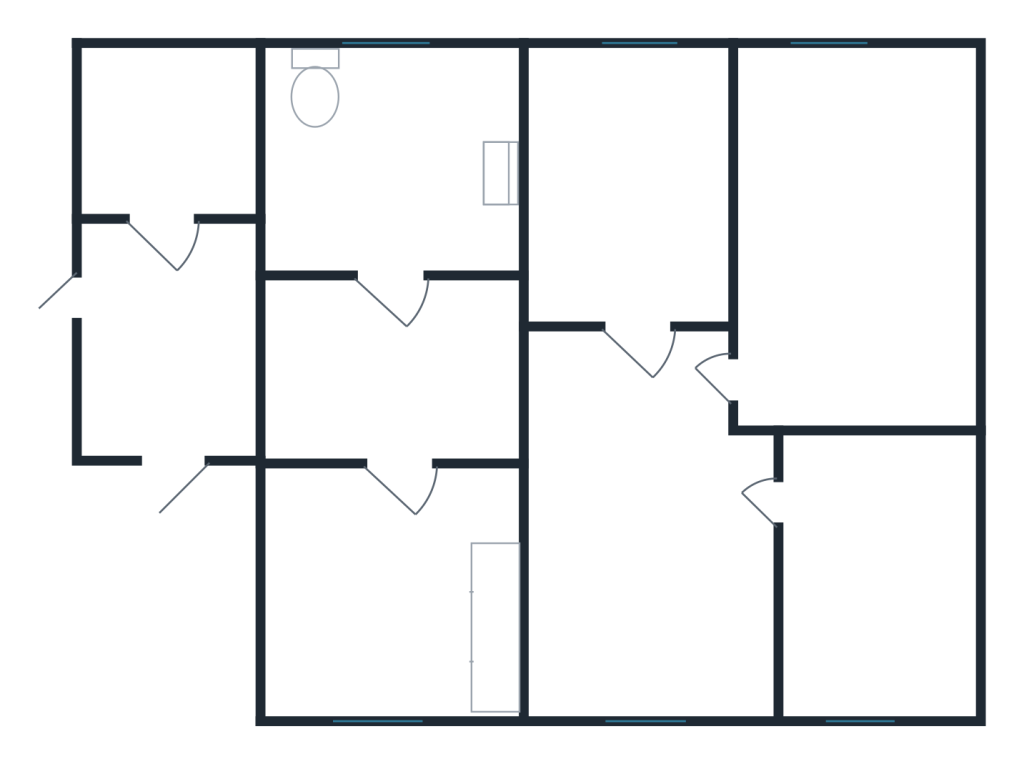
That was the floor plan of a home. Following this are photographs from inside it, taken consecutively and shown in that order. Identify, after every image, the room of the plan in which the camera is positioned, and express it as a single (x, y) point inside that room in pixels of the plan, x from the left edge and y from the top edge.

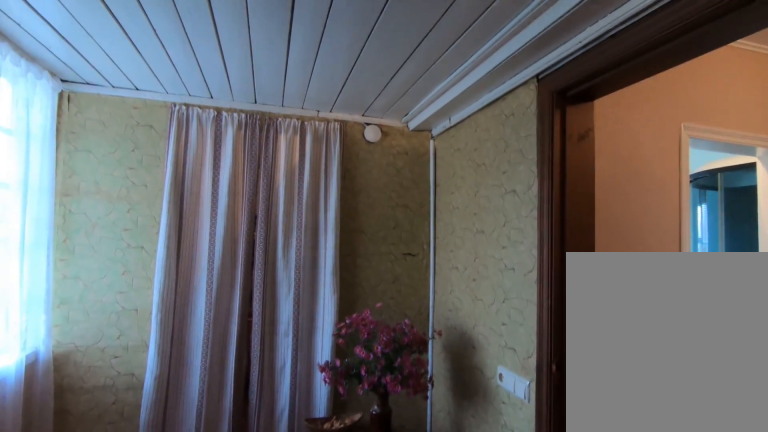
(167, 409)
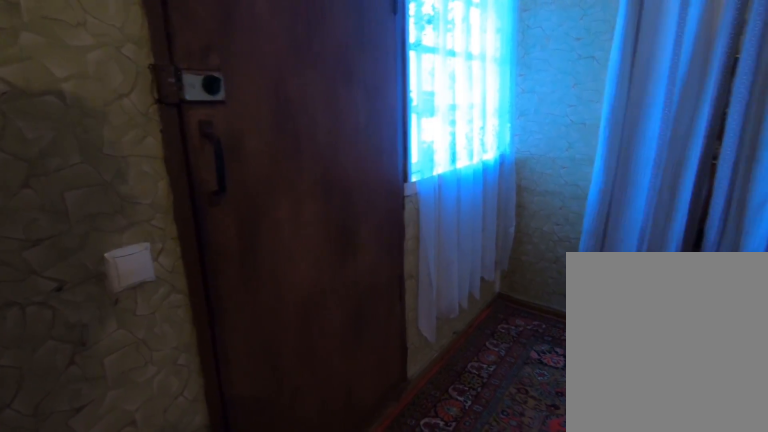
(167, 409)
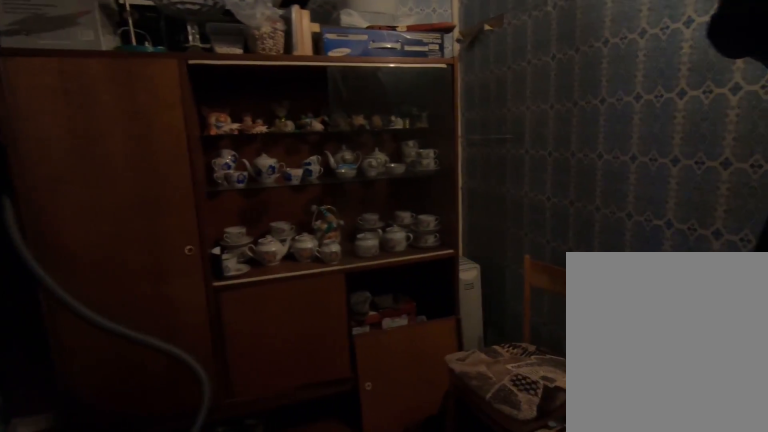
(163, 229)
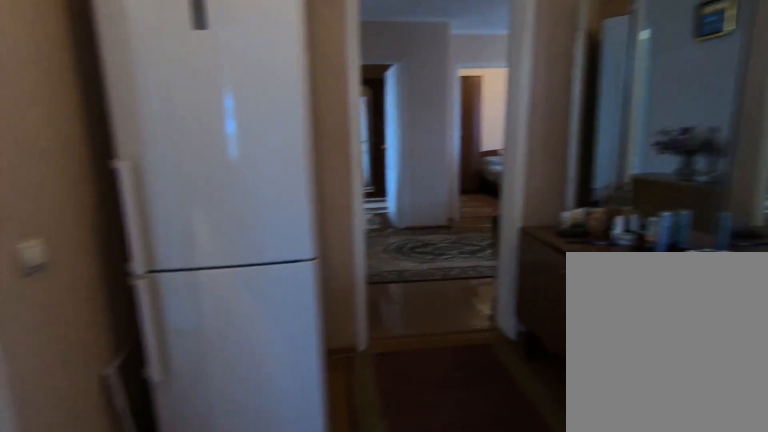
(360, 418)
